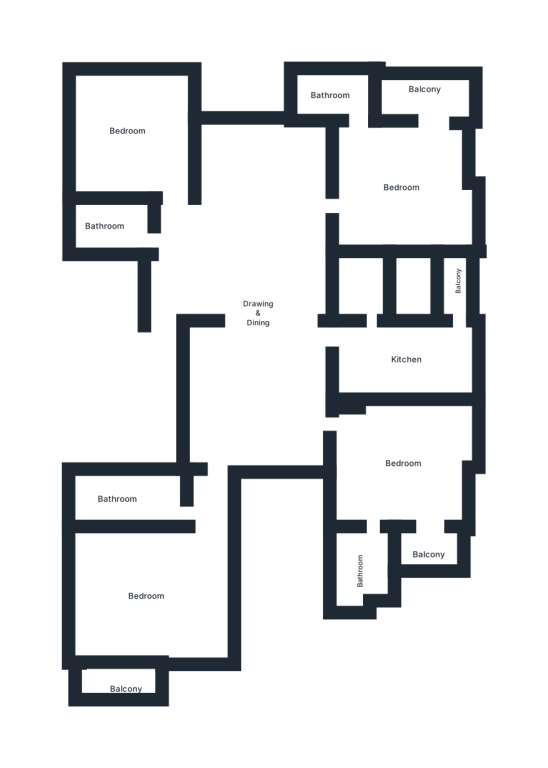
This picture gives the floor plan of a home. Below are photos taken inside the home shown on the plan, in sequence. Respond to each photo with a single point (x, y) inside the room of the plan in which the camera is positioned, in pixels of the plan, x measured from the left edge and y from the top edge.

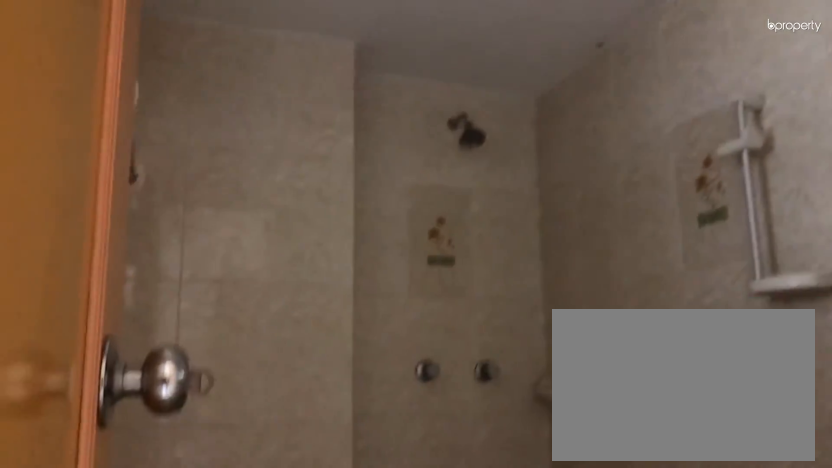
(360, 566)
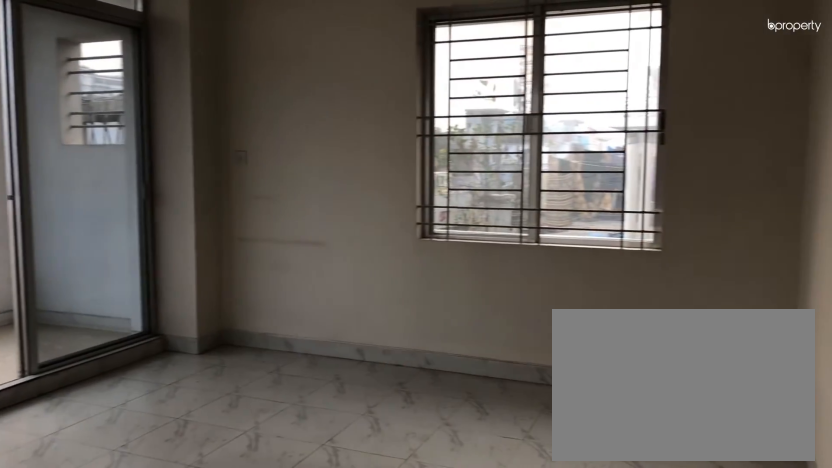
(141, 587)
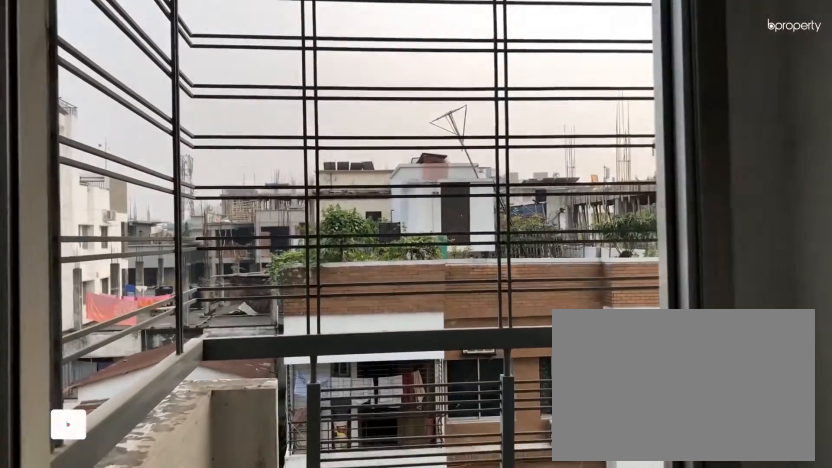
(129, 682)
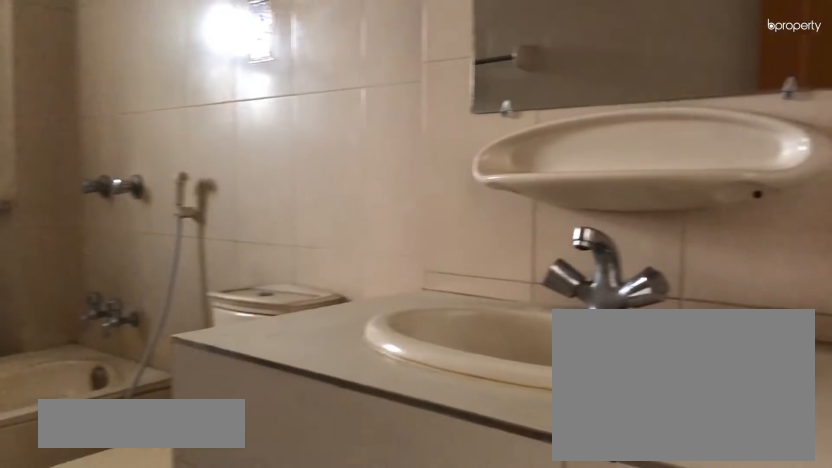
(118, 497)
